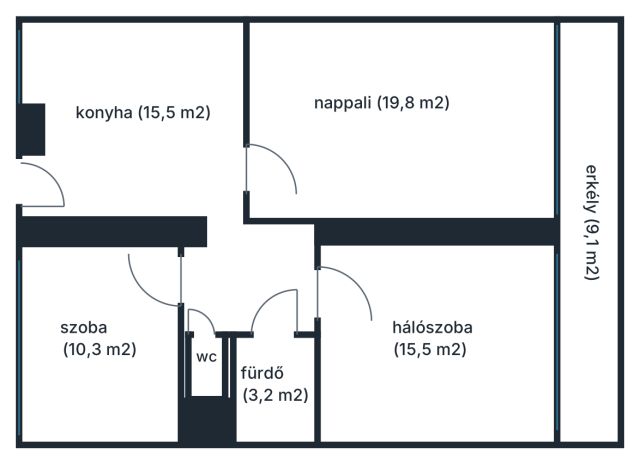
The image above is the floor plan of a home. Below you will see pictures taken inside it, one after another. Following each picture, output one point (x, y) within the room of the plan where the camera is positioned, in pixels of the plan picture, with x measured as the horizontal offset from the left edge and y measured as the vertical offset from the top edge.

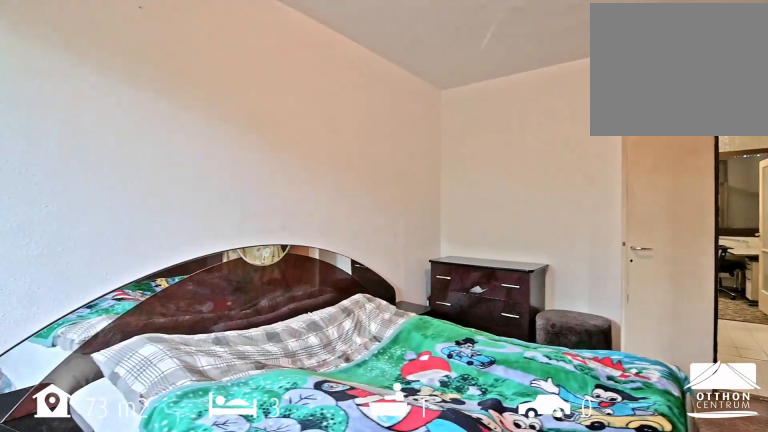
(440, 342)
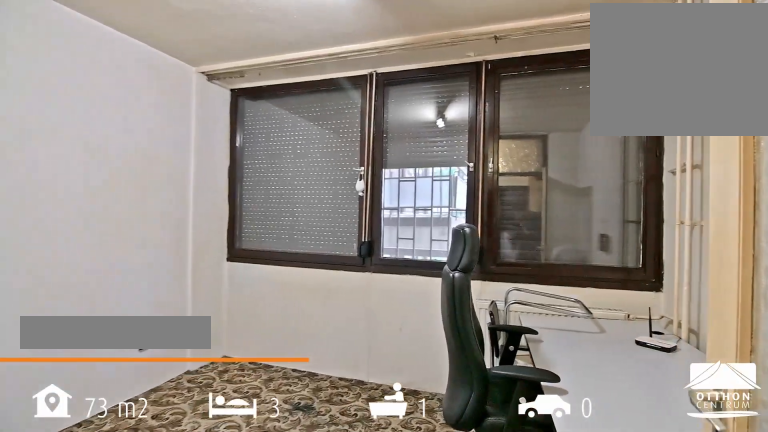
(100, 341)
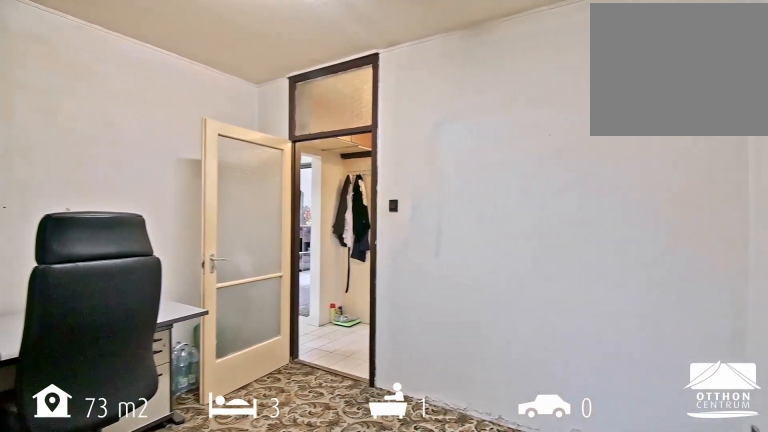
(100, 342)
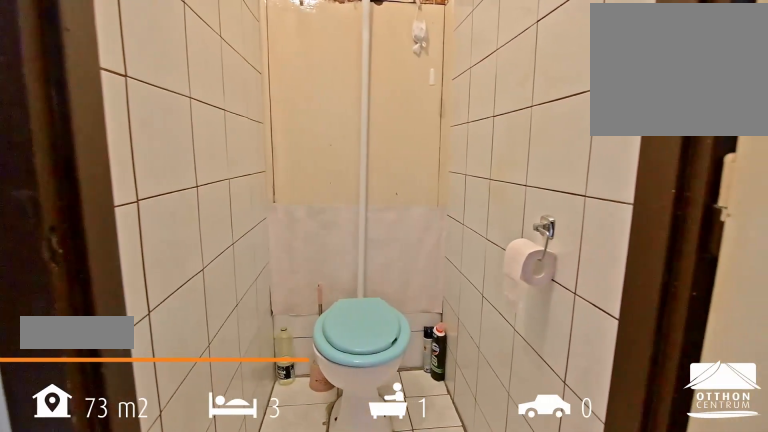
(206, 372)
